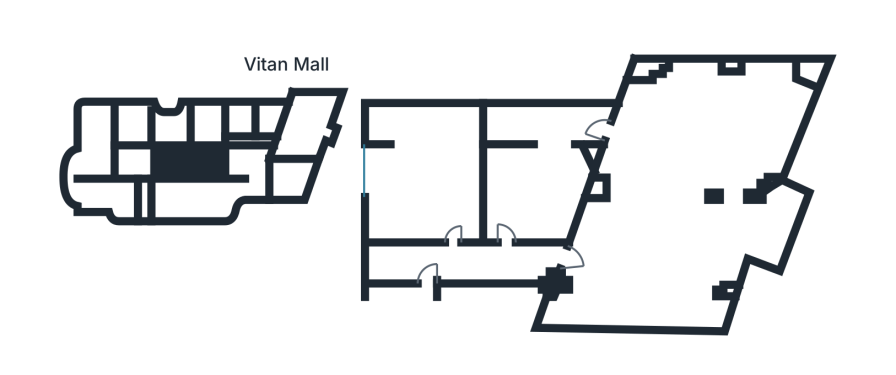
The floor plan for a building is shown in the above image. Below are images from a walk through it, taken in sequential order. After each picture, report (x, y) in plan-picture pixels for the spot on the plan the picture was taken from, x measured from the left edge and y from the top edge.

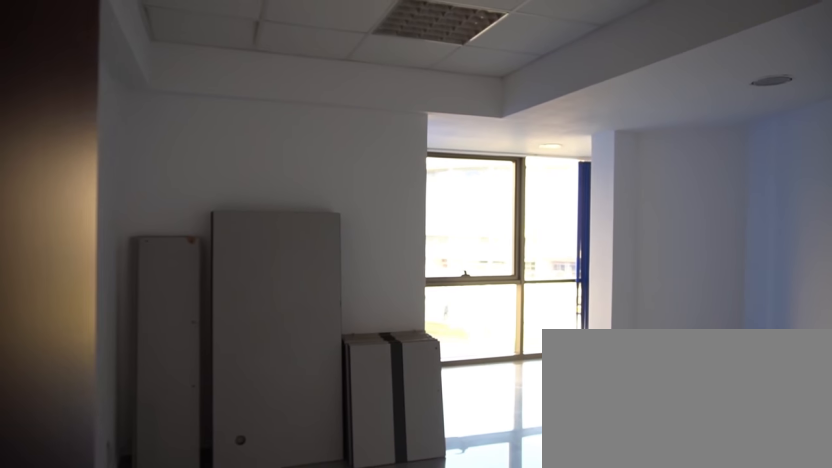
(523, 239)
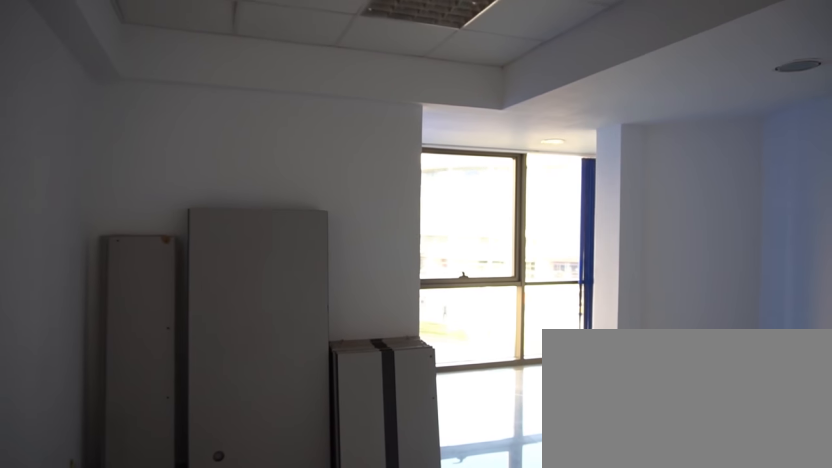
(523, 223)
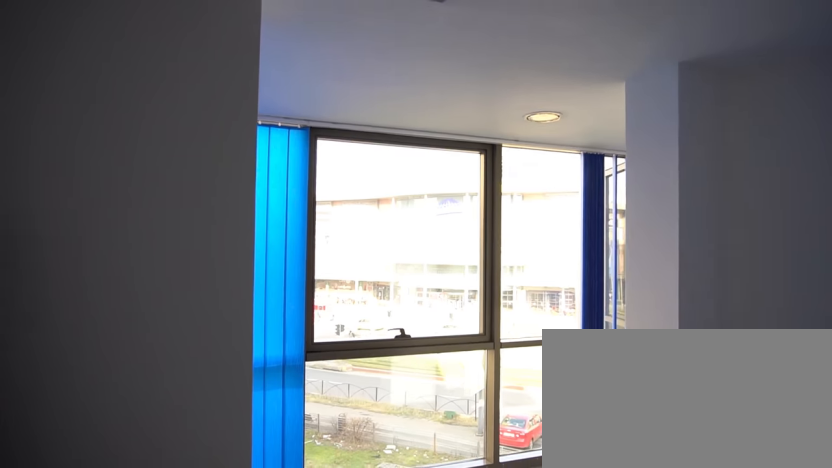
(531, 223)
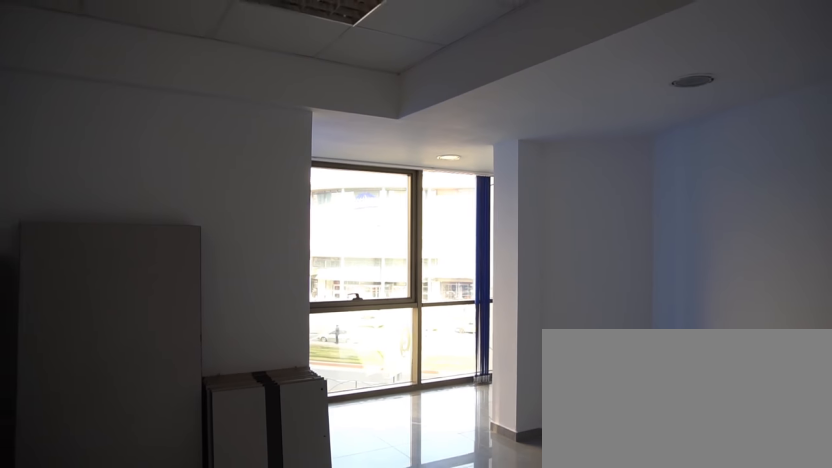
(505, 248)
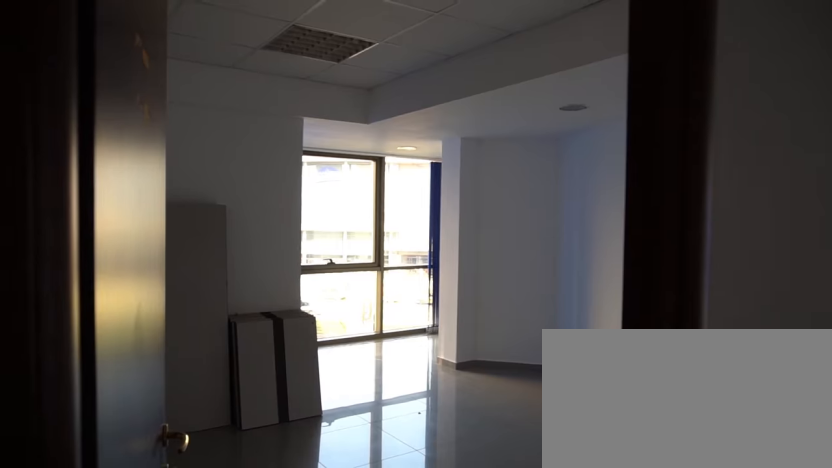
(505, 268)
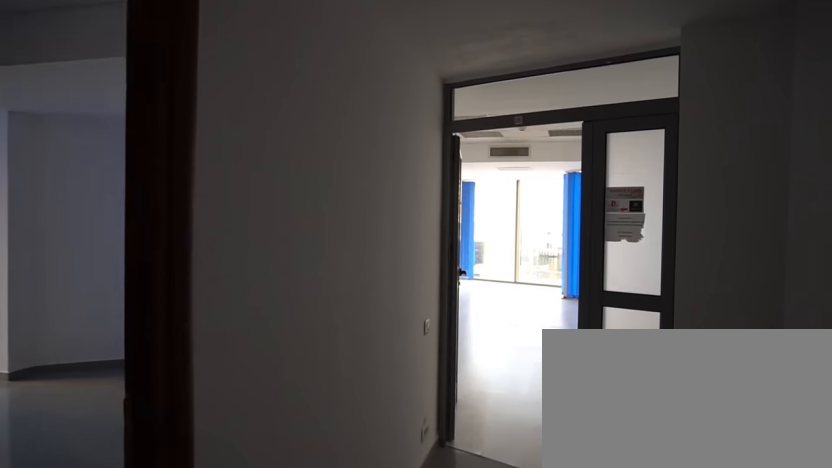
(504, 279)
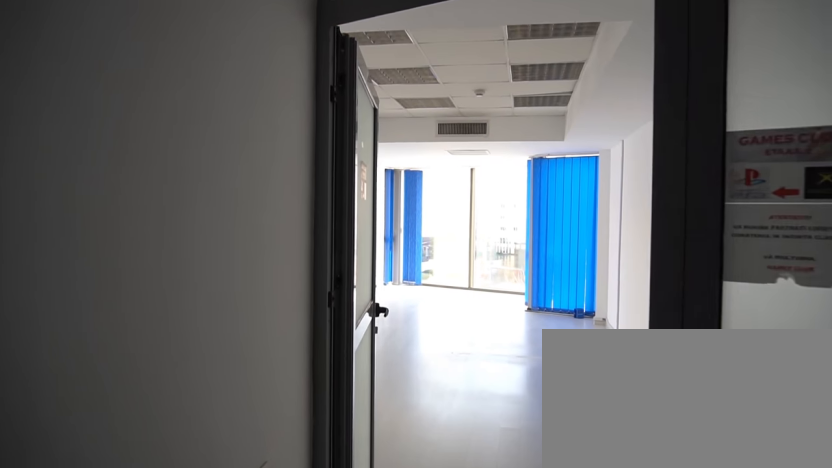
(534, 270)
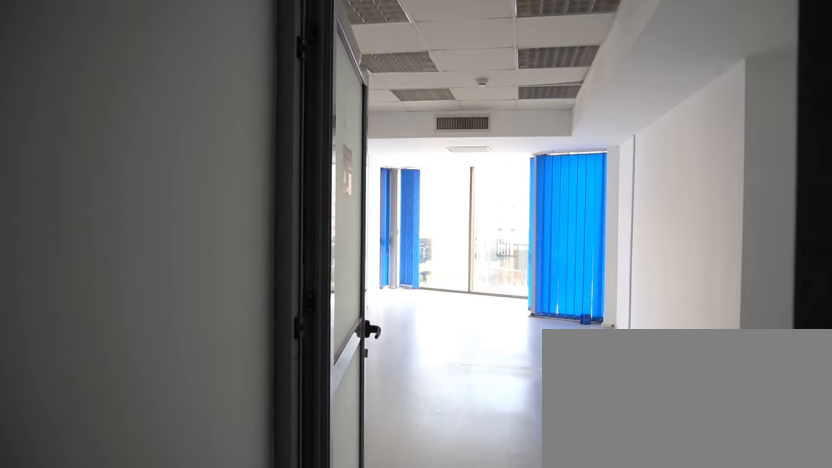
(541, 268)
